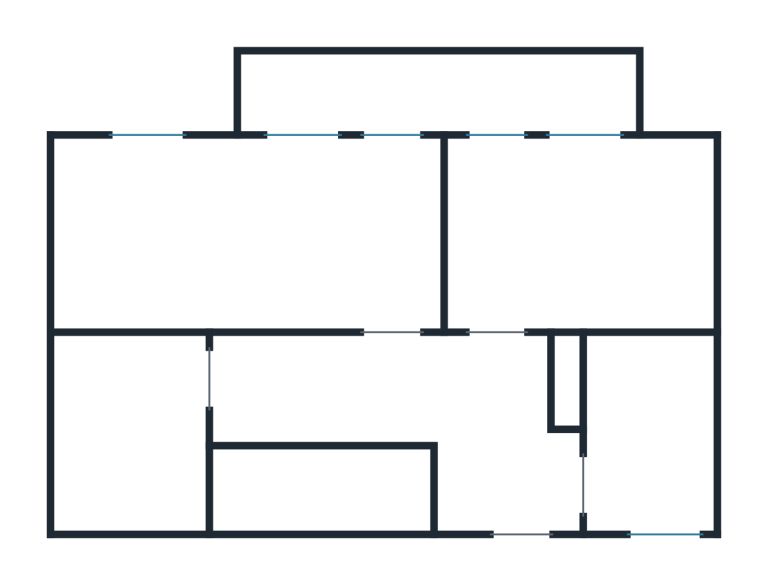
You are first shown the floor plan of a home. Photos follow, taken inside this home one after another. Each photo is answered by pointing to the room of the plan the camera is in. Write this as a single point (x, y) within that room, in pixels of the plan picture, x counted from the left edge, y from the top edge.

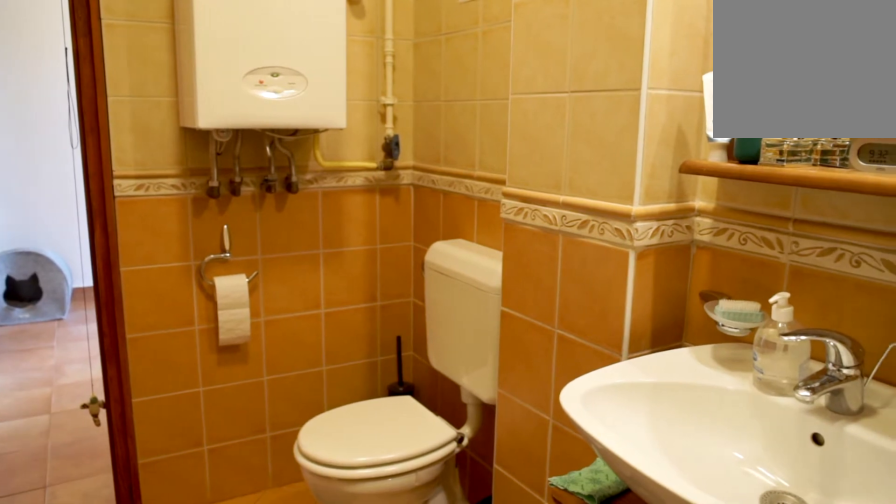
(127, 401)
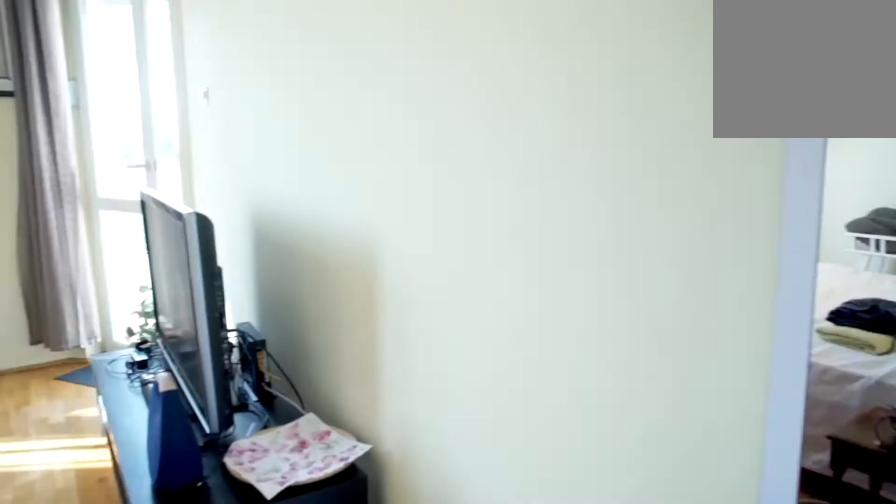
(346, 384)
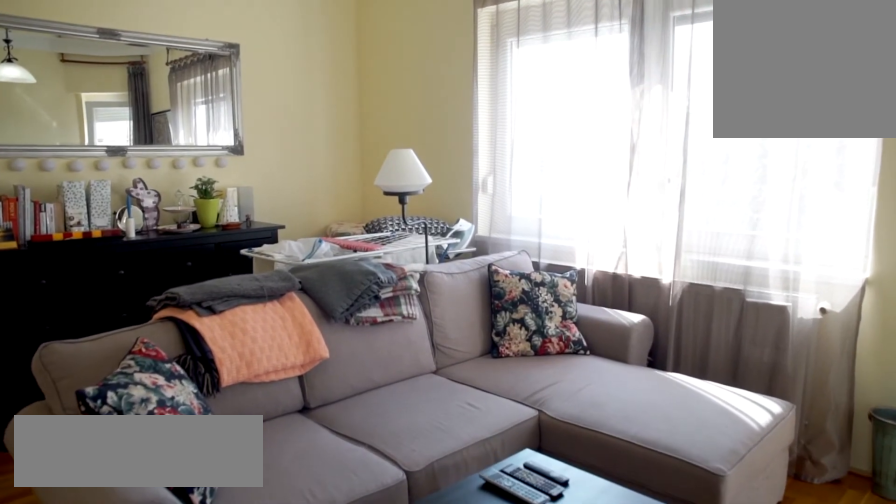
(248, 239)
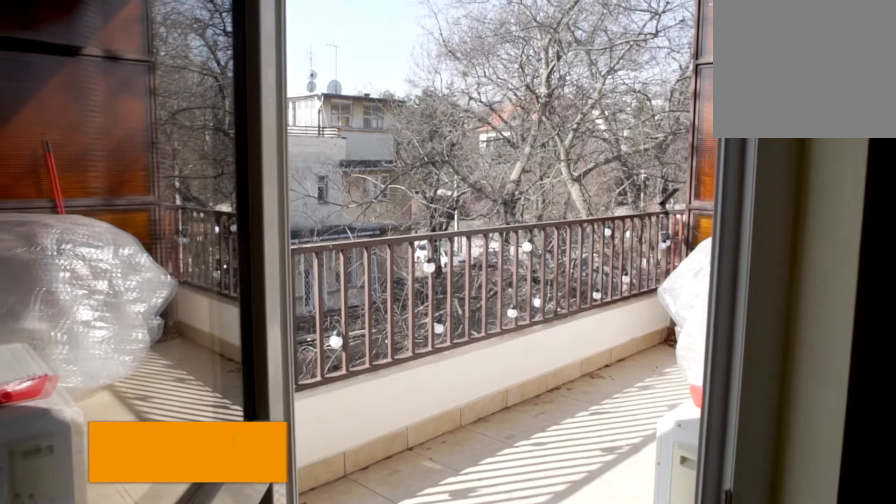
(432, 95)
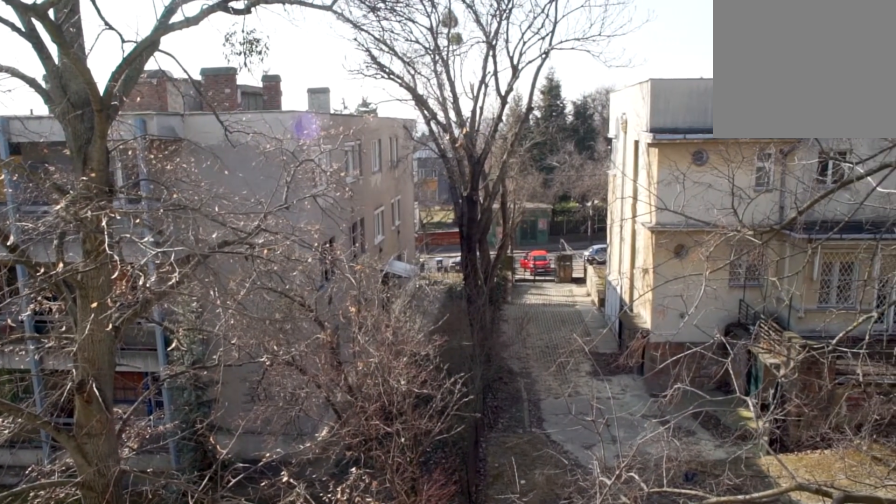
(431, 96)
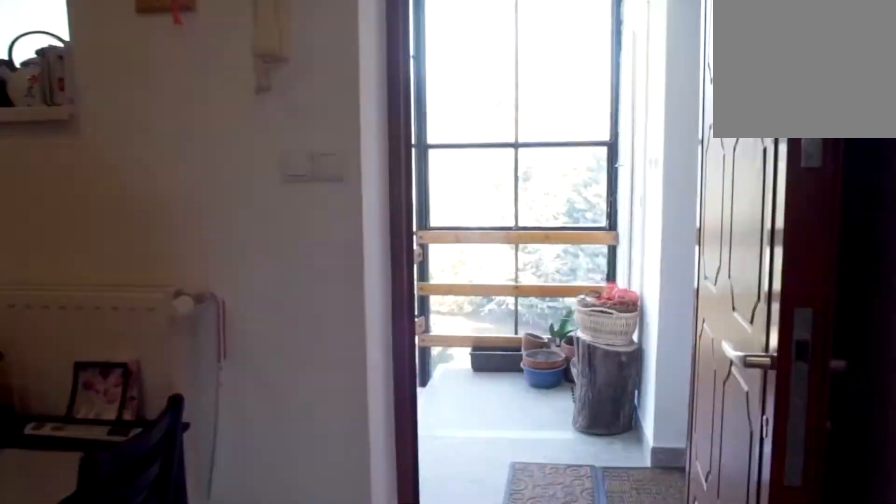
(431, 390)
